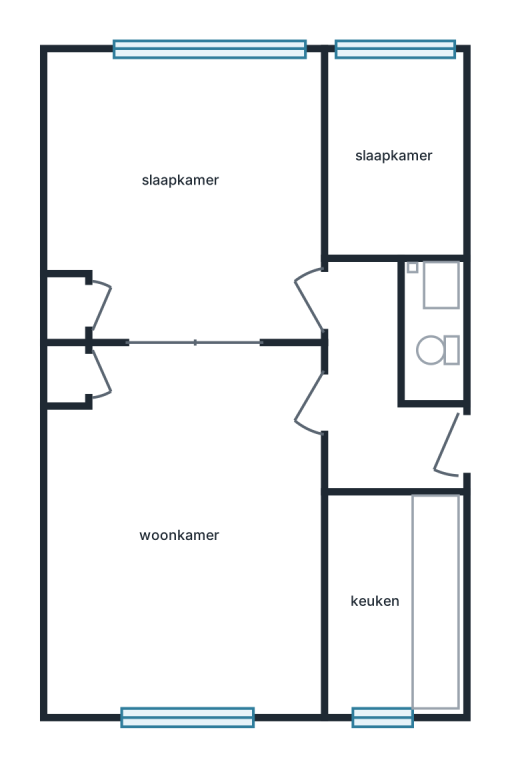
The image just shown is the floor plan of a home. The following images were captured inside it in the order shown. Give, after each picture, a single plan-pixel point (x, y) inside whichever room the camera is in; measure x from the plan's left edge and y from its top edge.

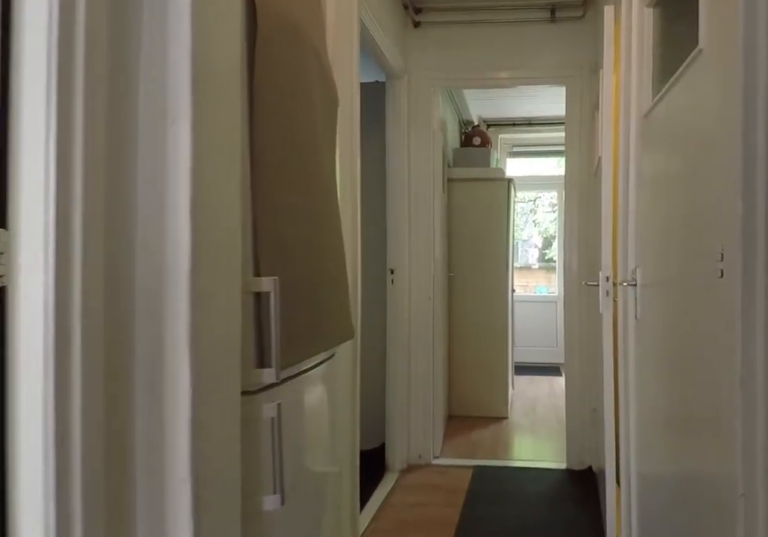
(379, 394)
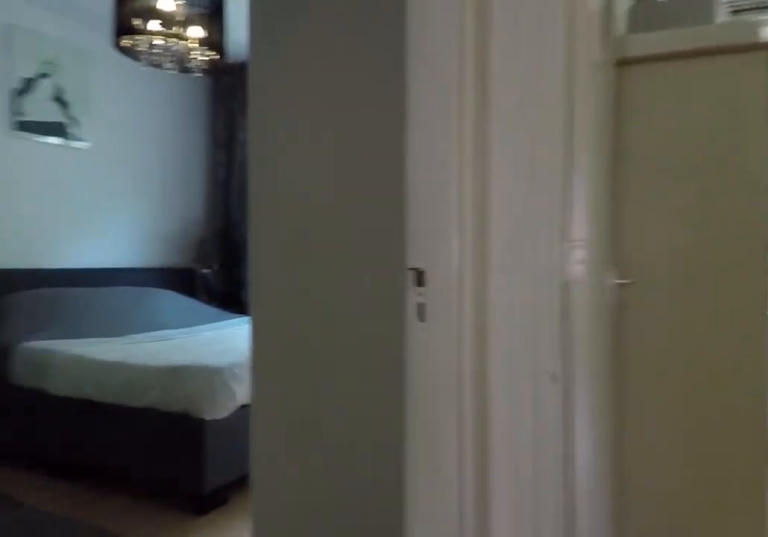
(379, 394)
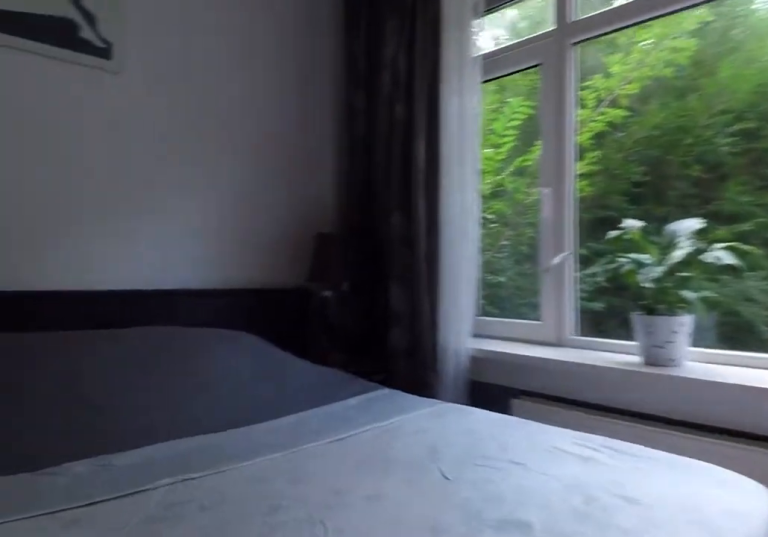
(191, 195)
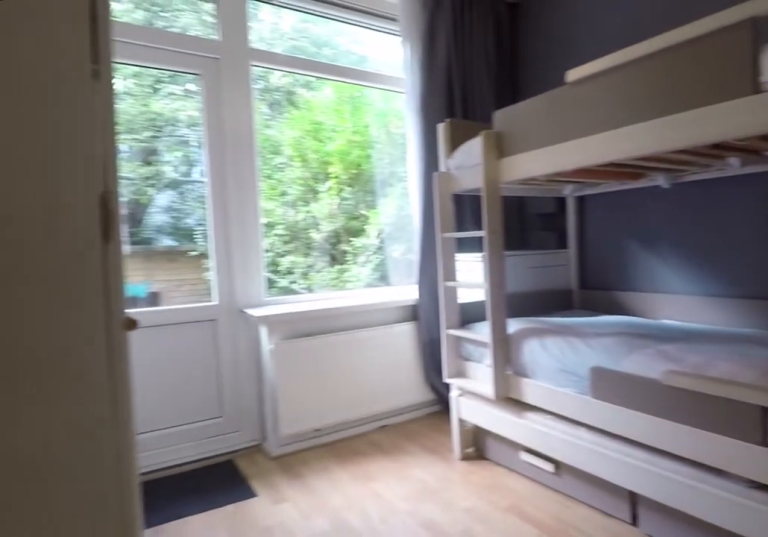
(392, 157)
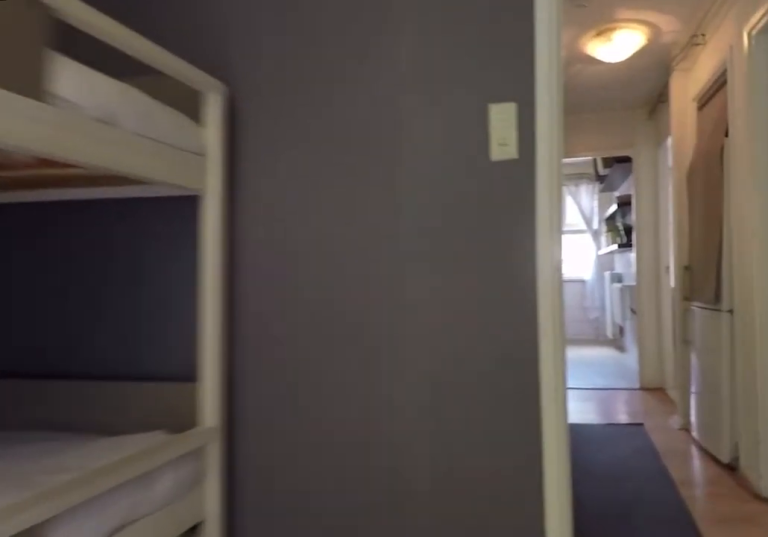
(392, 157)
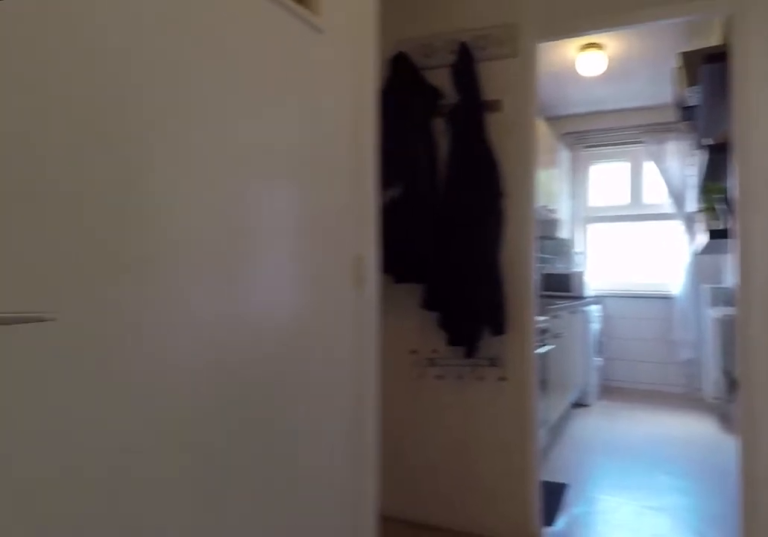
(380, 392)
